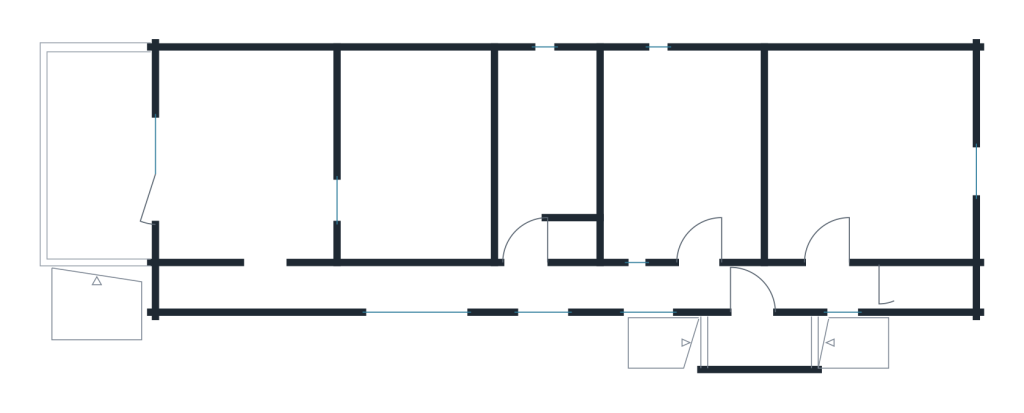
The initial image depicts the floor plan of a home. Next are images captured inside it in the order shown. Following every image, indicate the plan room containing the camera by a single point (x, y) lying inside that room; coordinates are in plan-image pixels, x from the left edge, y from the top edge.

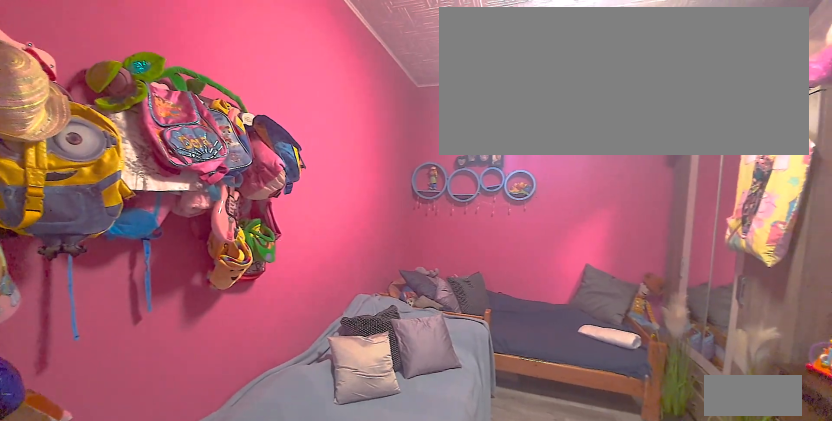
(686, 162)
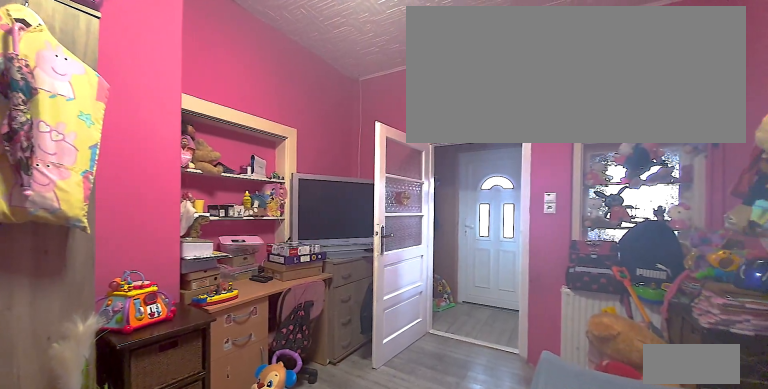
(687, 162)
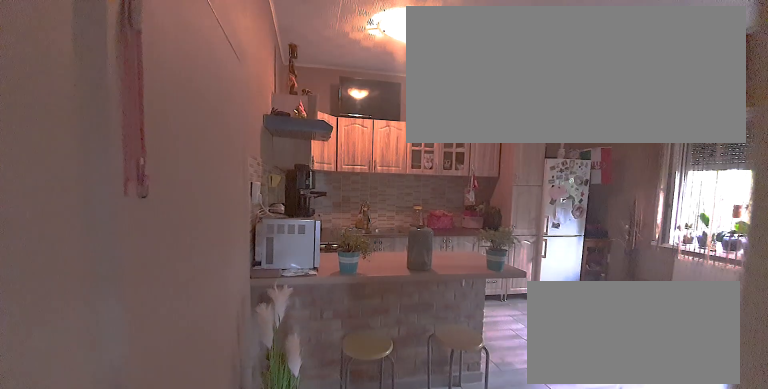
(862, 162)
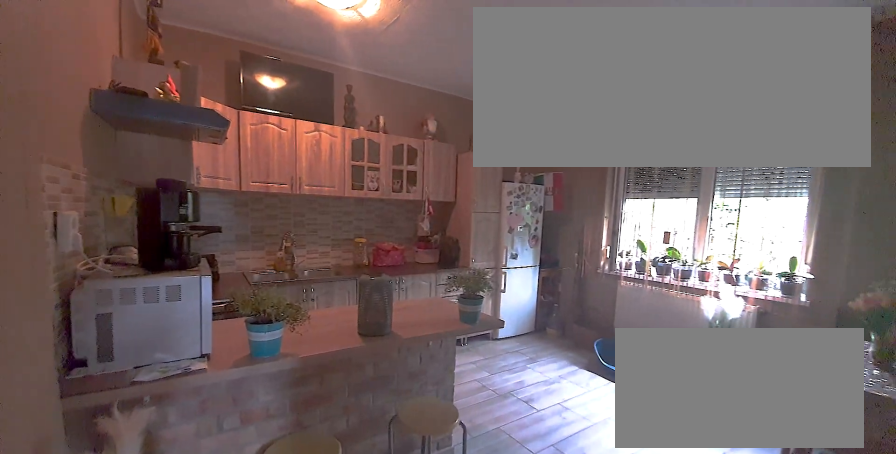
(862, 162)
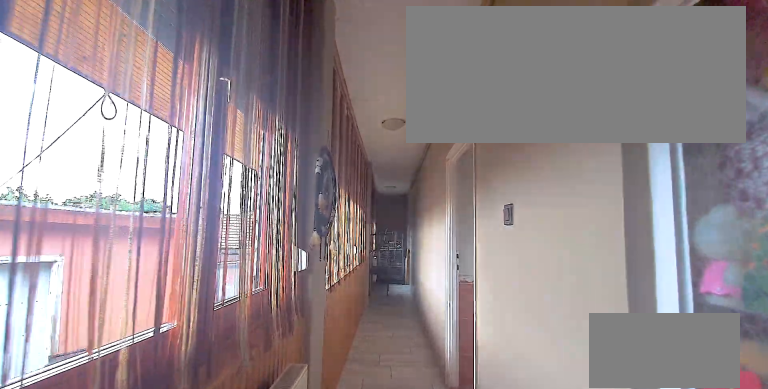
(602, 287)
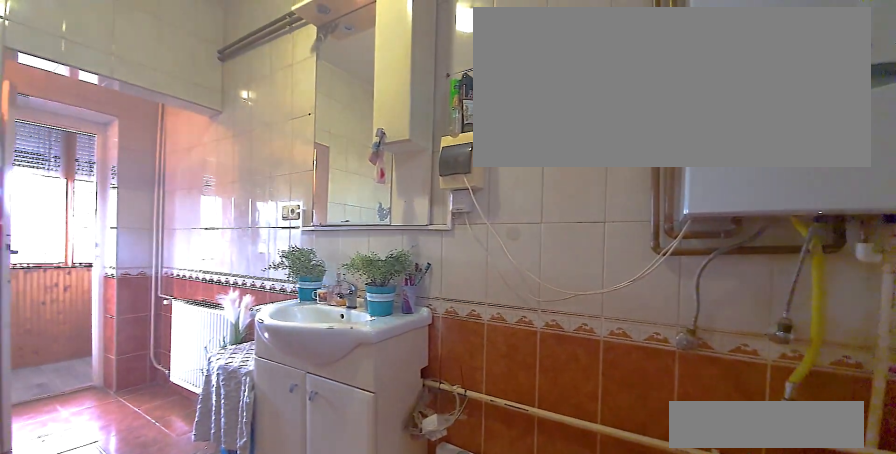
(548, 162)
